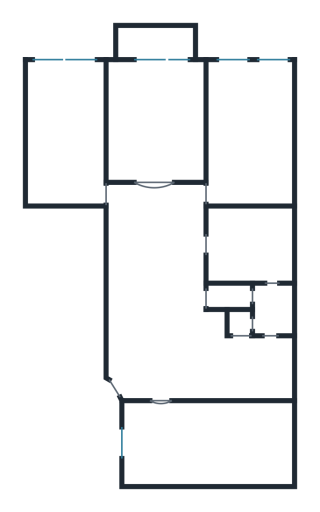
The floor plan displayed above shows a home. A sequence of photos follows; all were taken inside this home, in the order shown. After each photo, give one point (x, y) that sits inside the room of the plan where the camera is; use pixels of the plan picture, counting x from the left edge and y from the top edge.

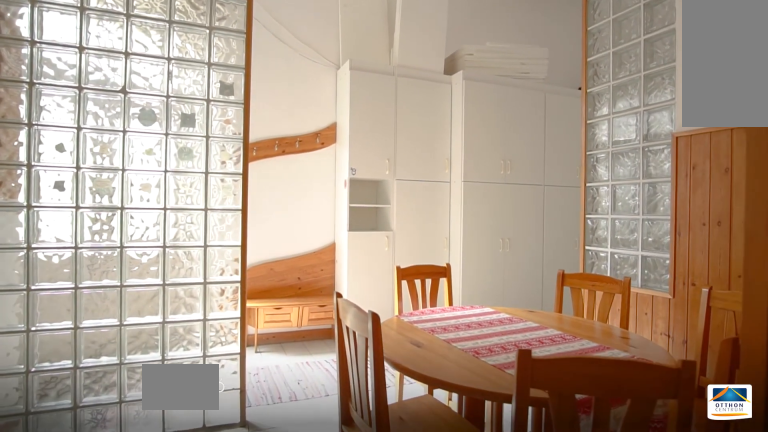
(205, 359)
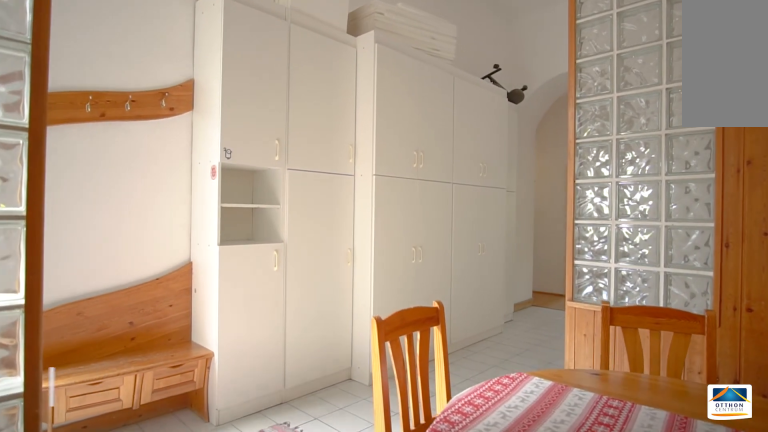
(205, 358)
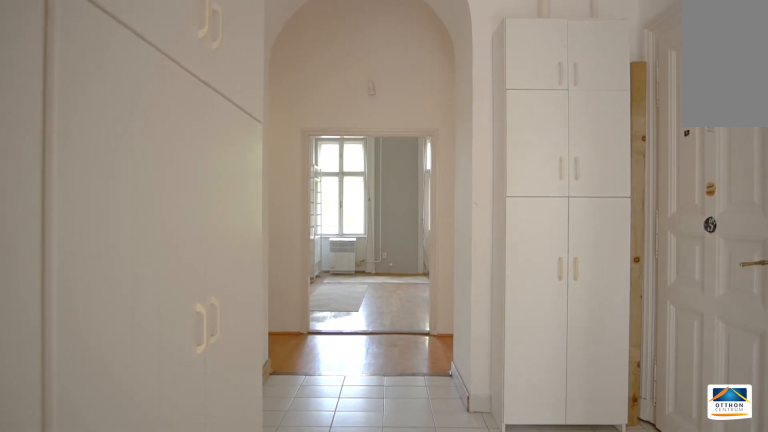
(159, 312)
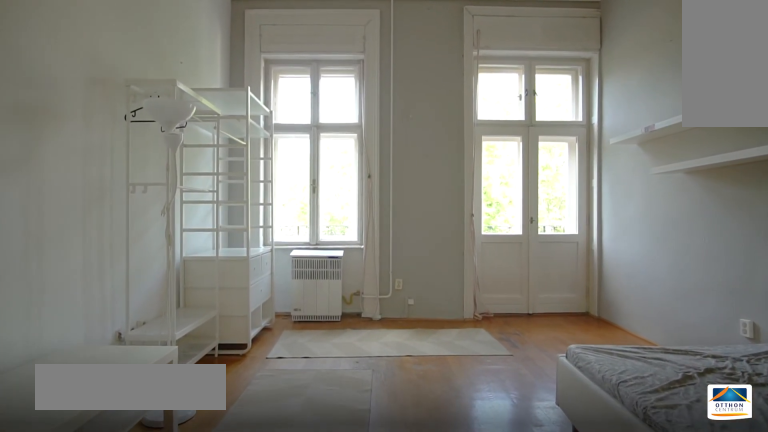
(160, 134)
